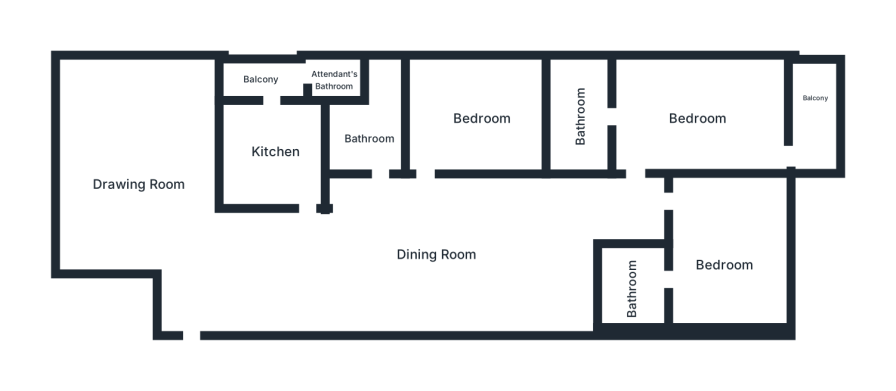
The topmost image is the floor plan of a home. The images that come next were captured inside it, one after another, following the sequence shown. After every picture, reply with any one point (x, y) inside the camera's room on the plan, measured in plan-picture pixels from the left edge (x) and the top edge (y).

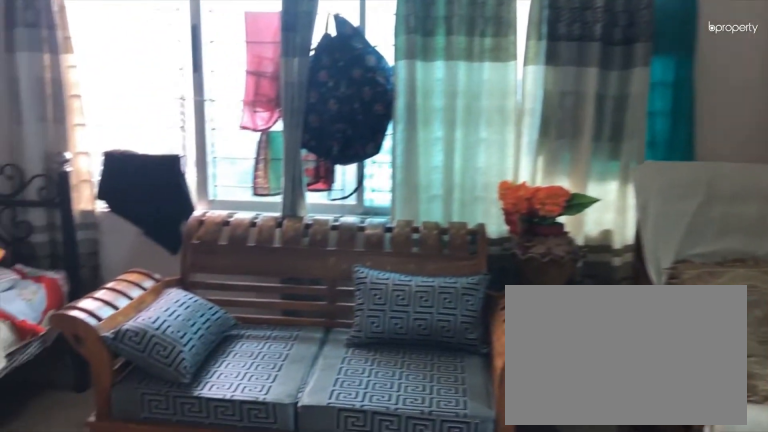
(142, 183)
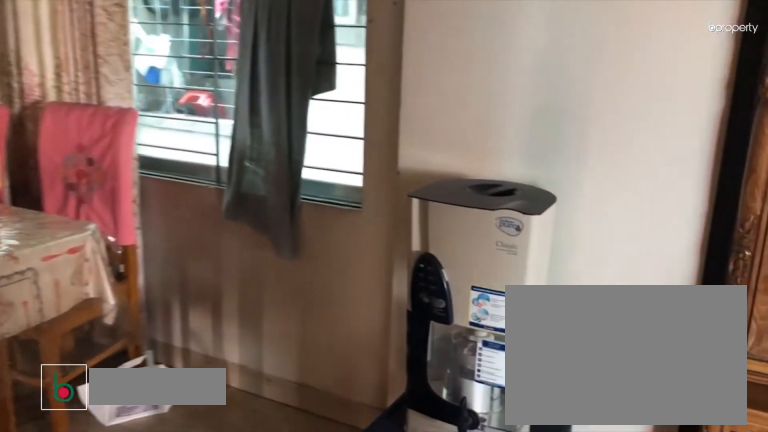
(432, 261)
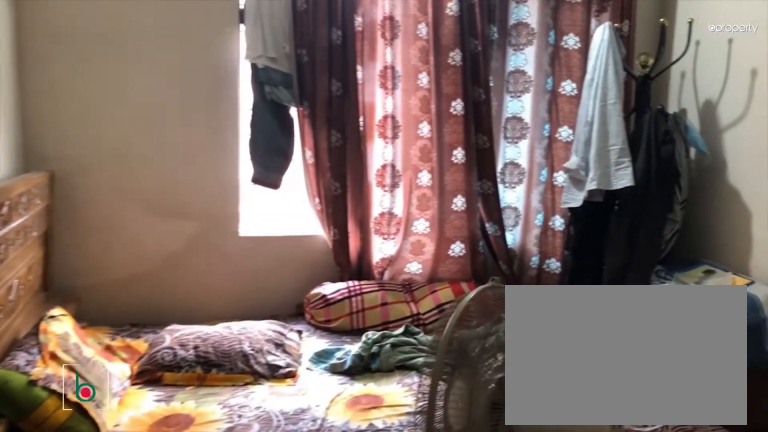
(720, 260)
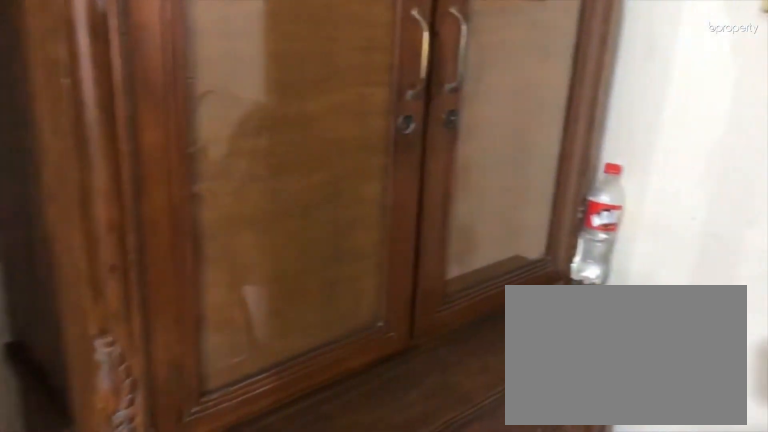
(720, 260)
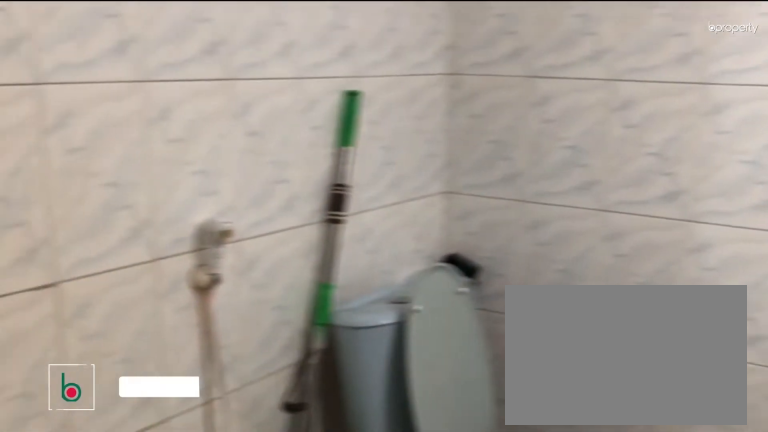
(634, 282)
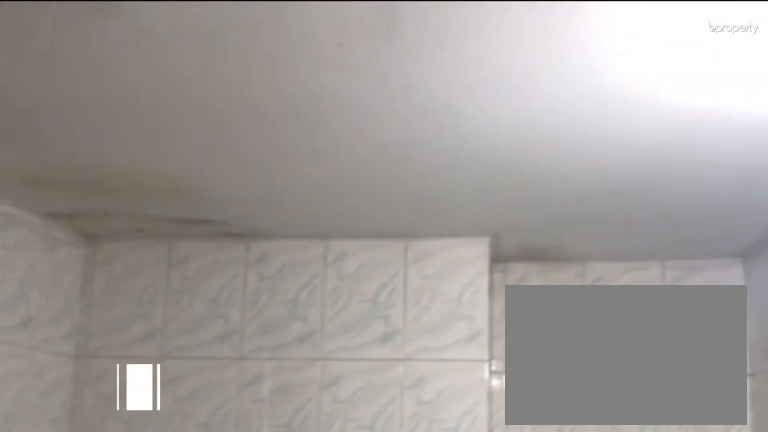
(634, 282)
